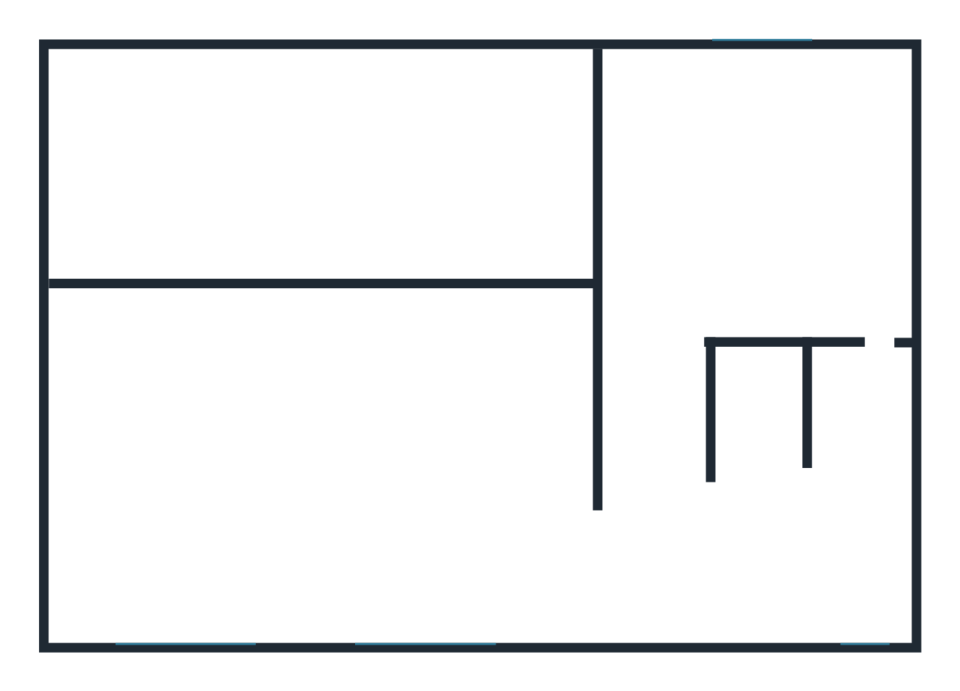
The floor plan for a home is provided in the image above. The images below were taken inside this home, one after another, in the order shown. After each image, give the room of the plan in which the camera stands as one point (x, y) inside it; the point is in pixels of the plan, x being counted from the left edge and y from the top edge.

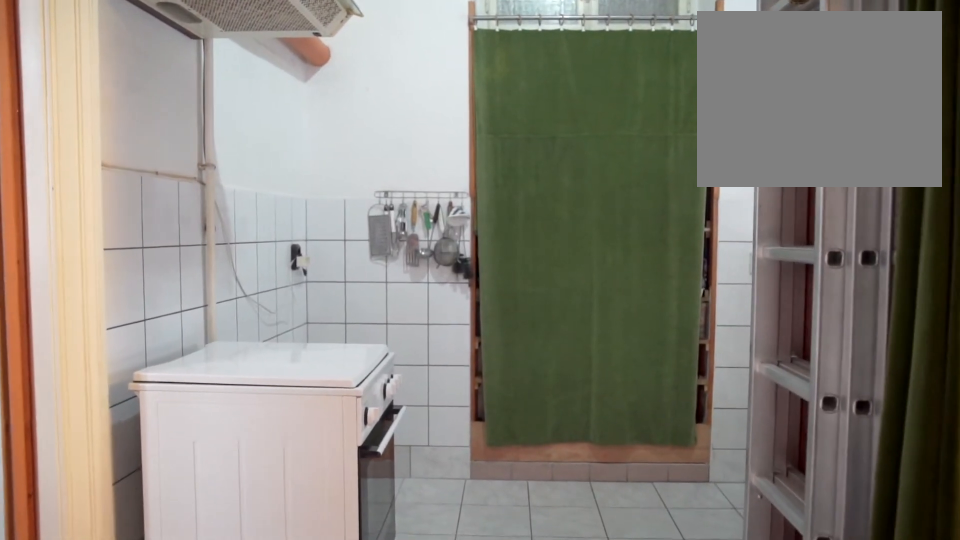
(671, 409)
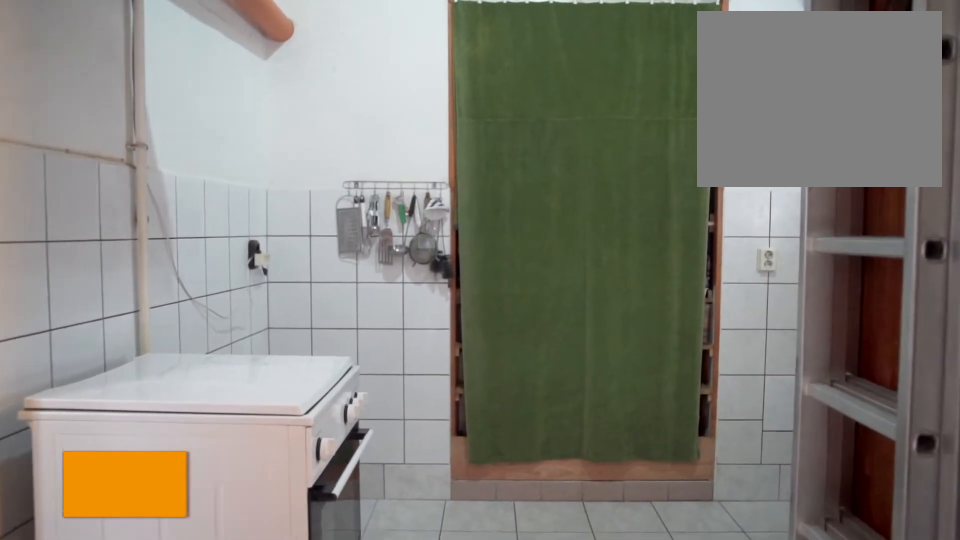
(676, 367)
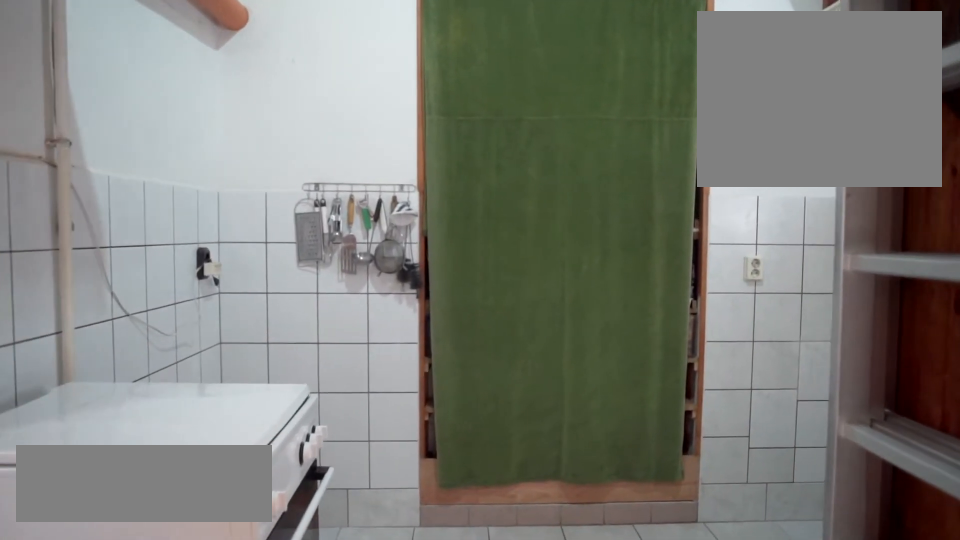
(679, 342)
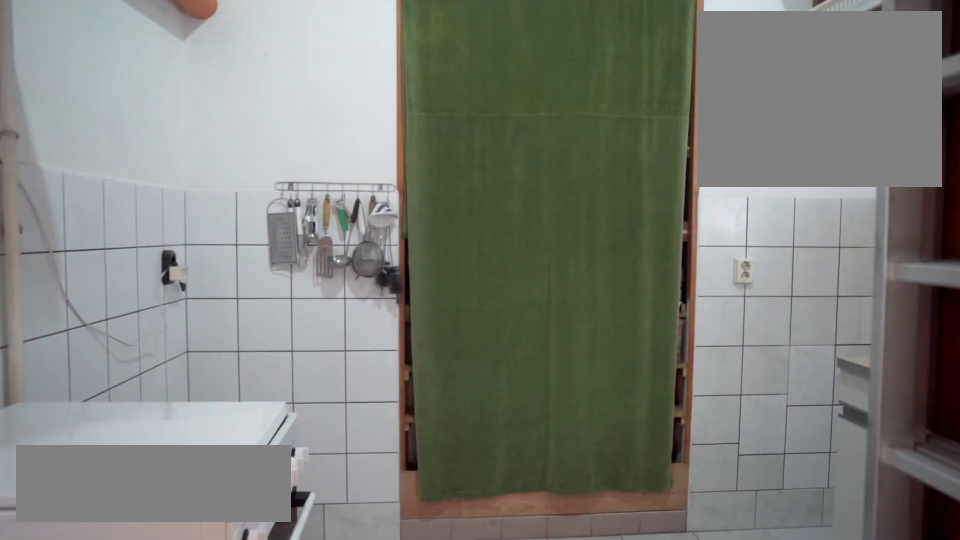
(681, 329)
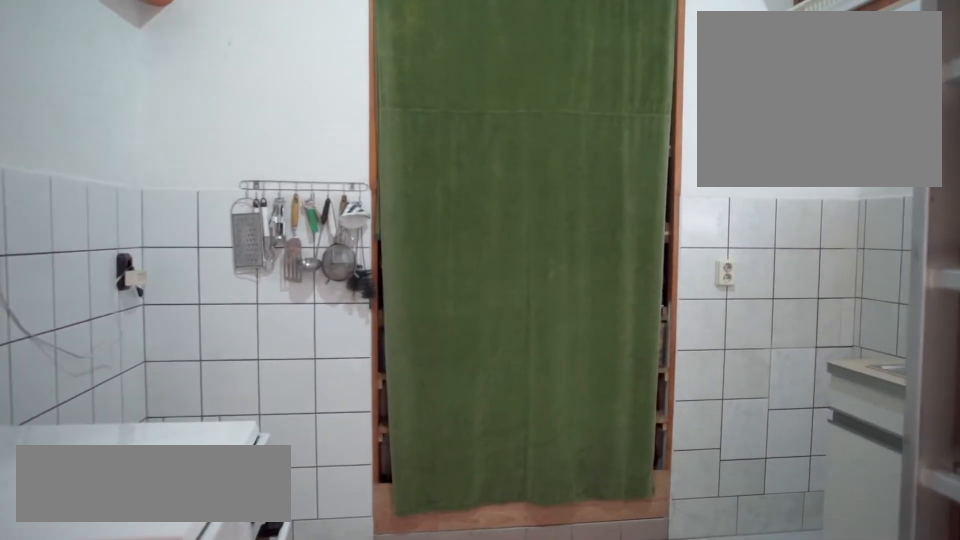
(682, 318)
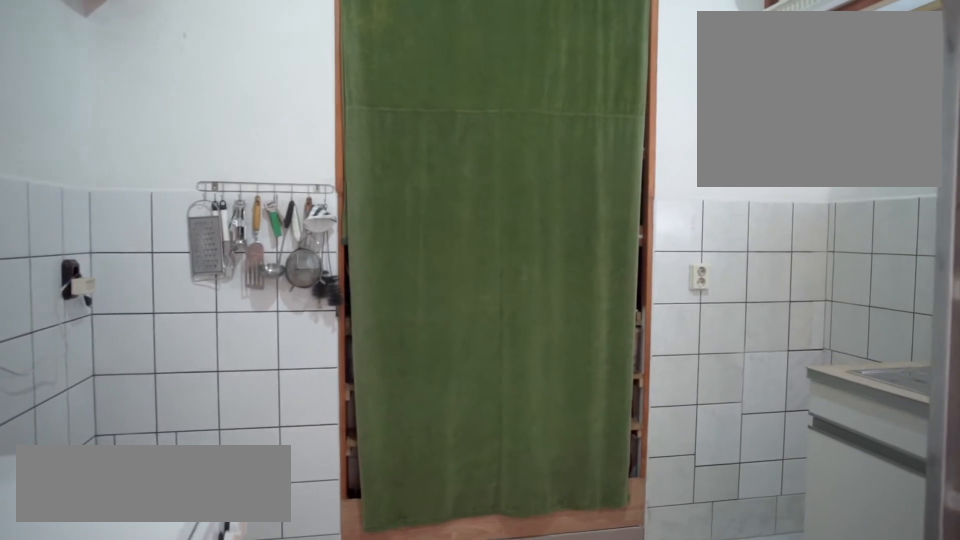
(684, 307)
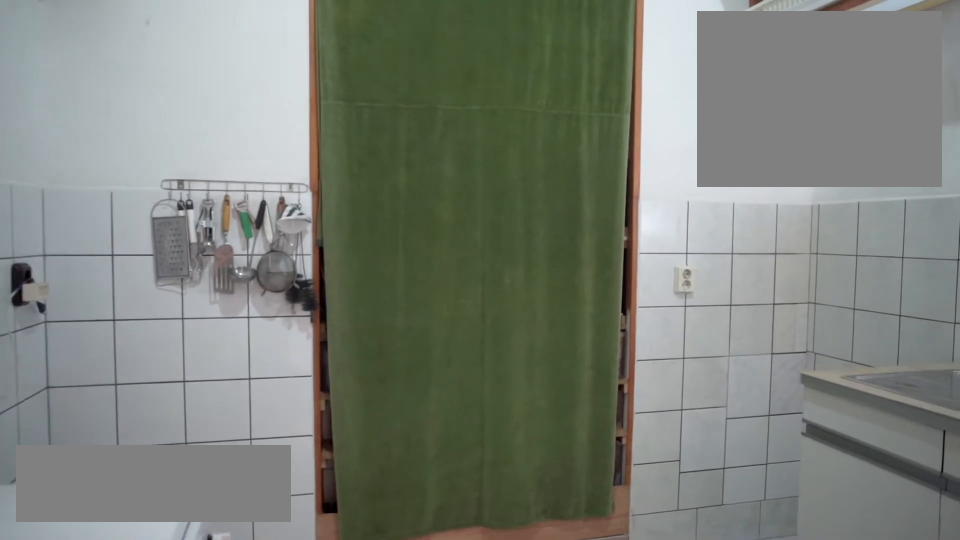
(685, 296)
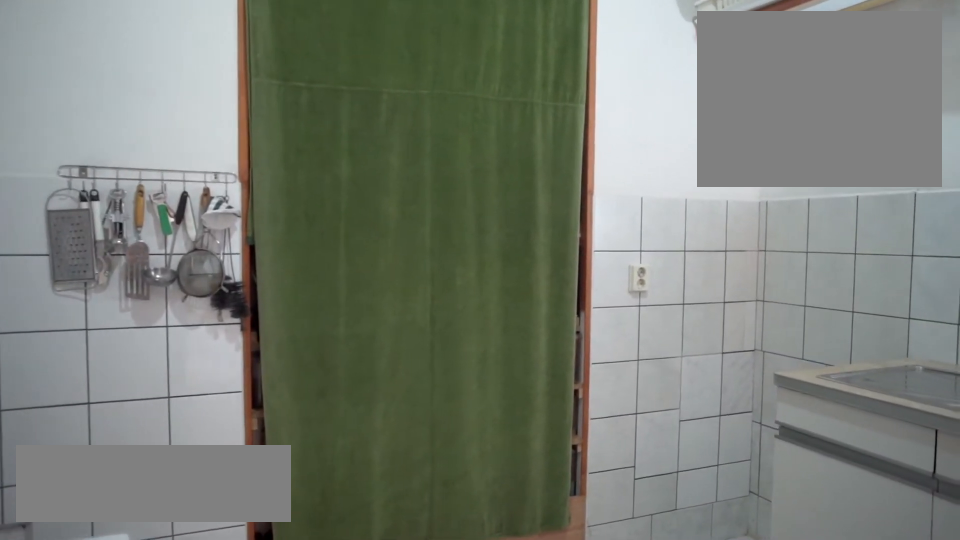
(687, 278)
